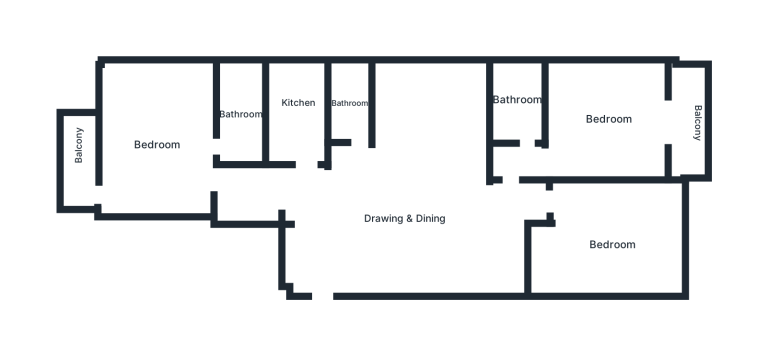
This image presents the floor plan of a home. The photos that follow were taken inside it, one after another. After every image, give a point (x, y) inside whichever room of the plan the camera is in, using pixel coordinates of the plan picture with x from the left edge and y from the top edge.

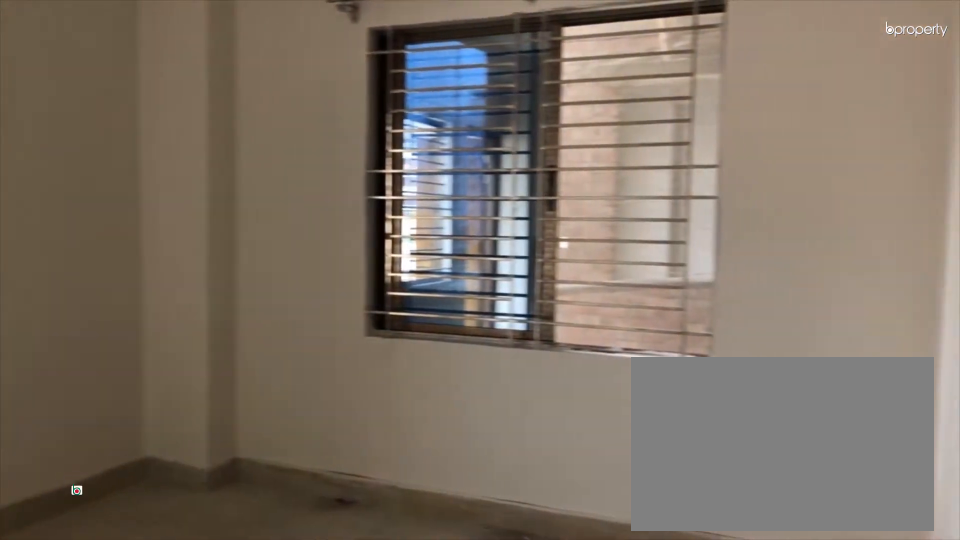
(155, 127)
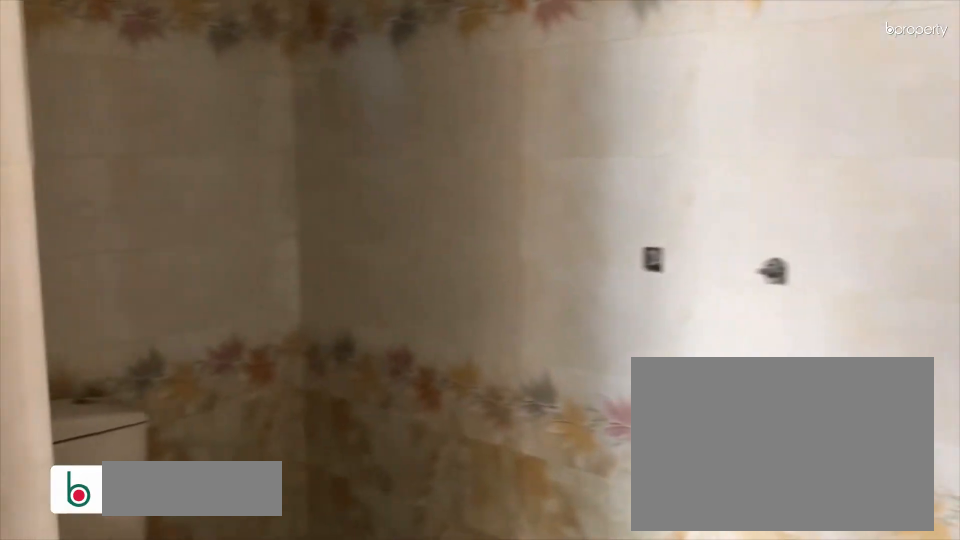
(243, 109)
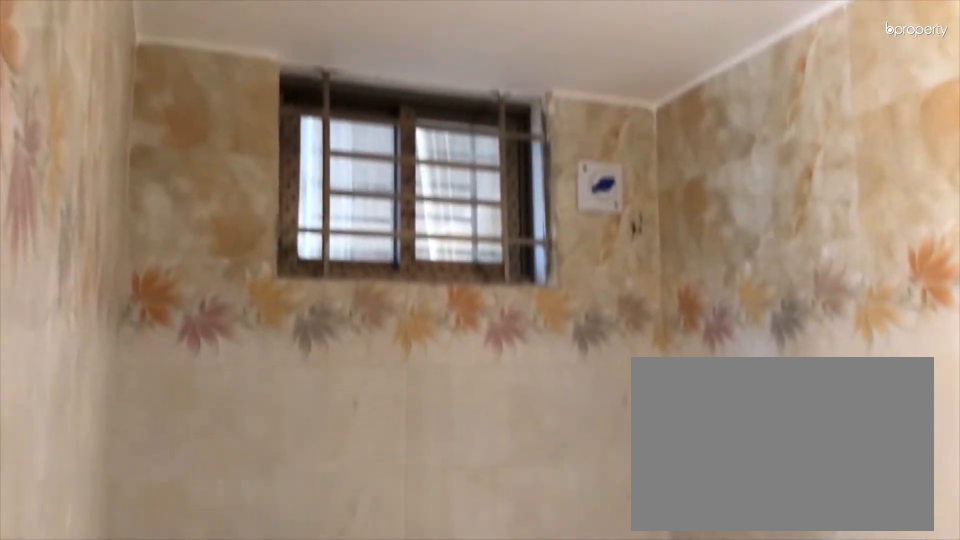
(243, 109)
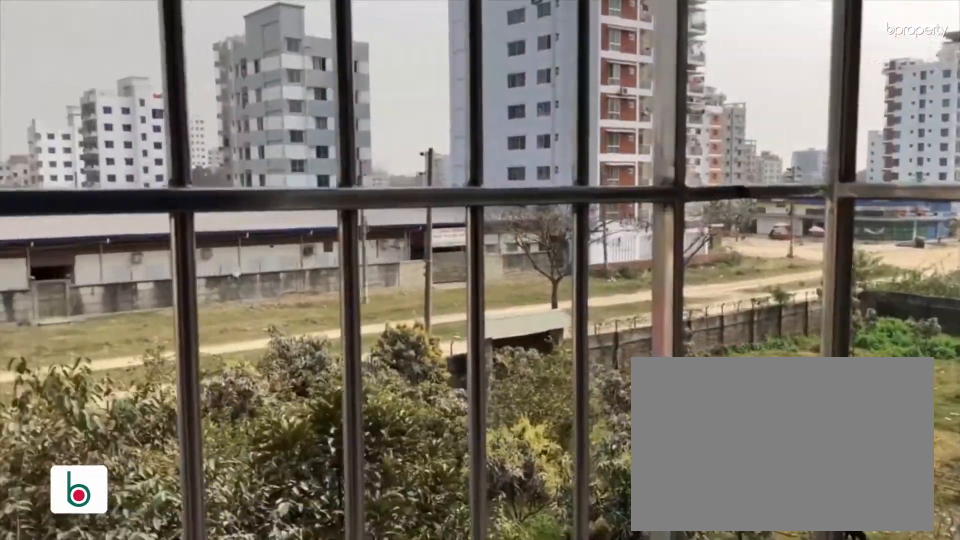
(77, 168)
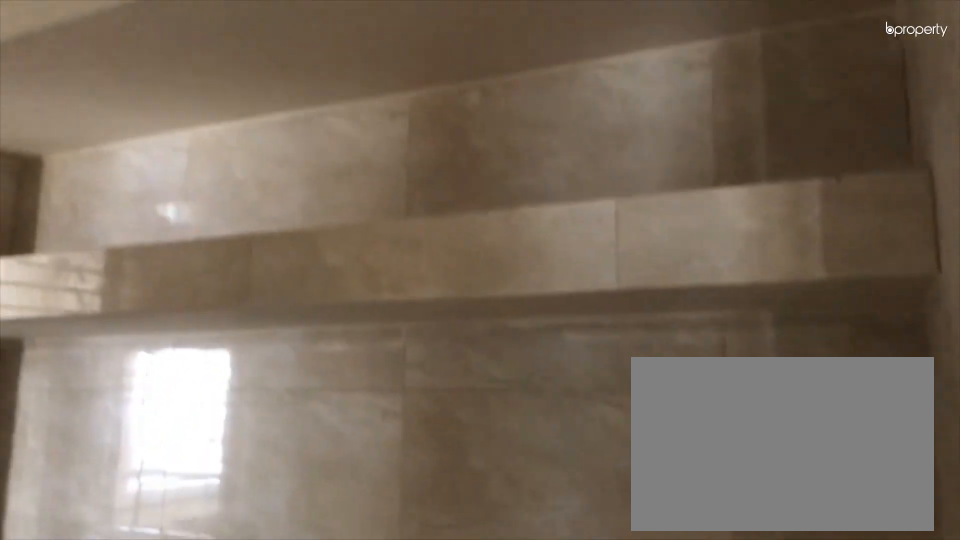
(302, 103)
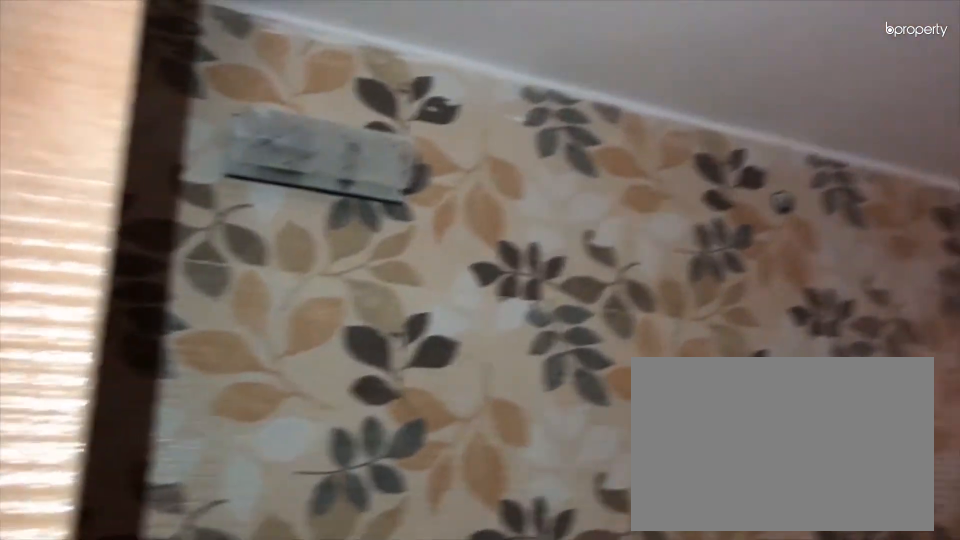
(354, 98)
